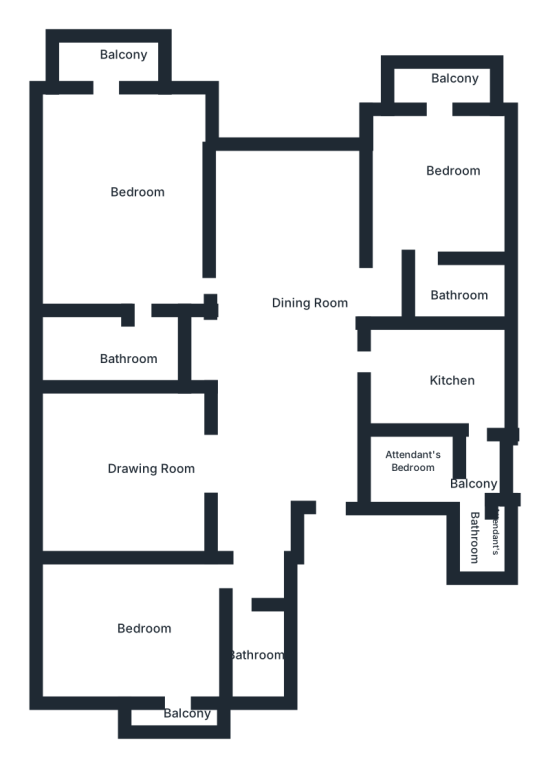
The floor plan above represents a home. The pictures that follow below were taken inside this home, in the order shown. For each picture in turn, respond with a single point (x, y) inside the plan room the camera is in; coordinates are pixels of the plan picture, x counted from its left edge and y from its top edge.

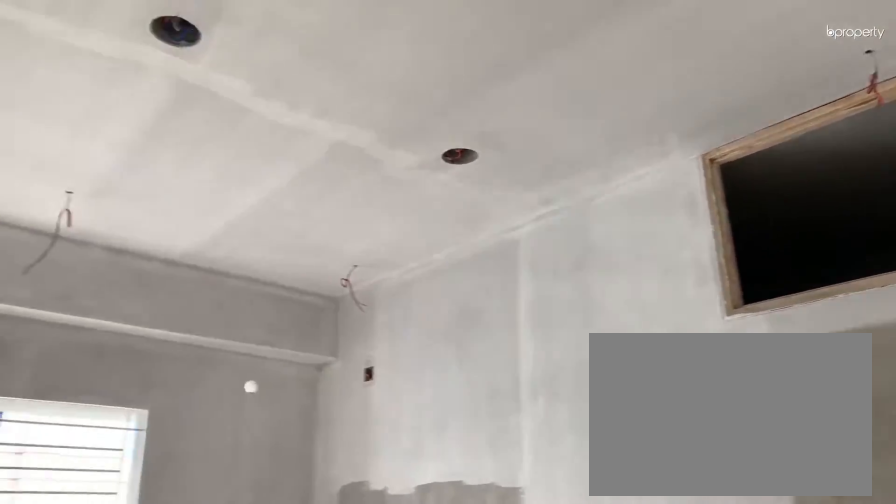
(133, 467)
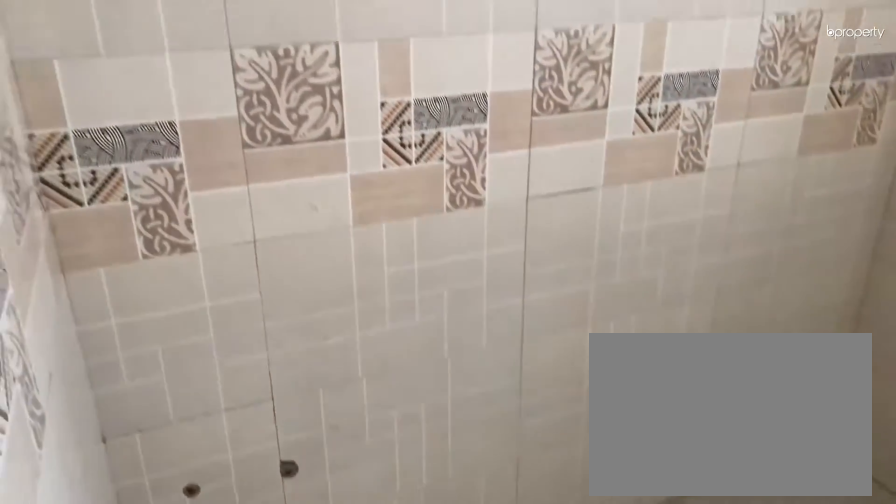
(244, 649)
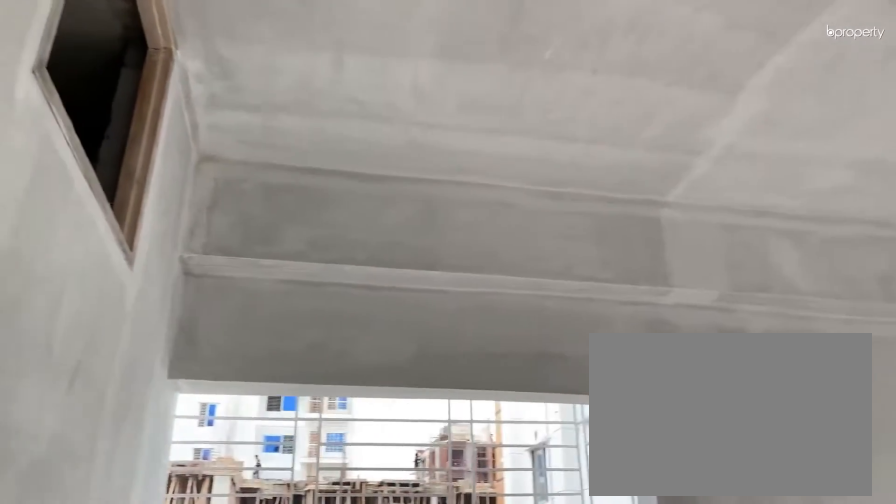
(162, 626)
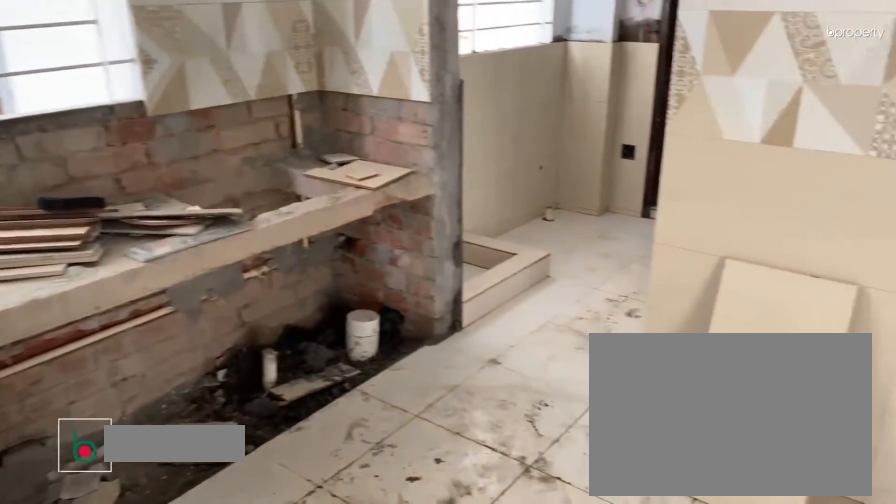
(442, 367)
